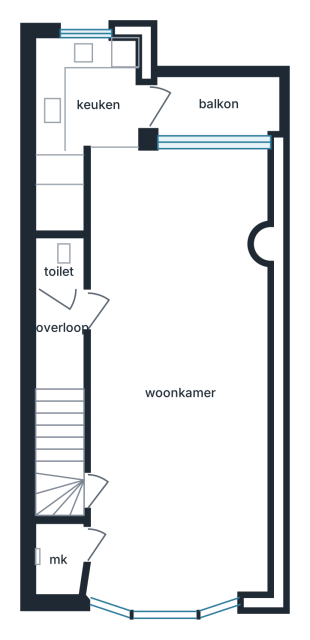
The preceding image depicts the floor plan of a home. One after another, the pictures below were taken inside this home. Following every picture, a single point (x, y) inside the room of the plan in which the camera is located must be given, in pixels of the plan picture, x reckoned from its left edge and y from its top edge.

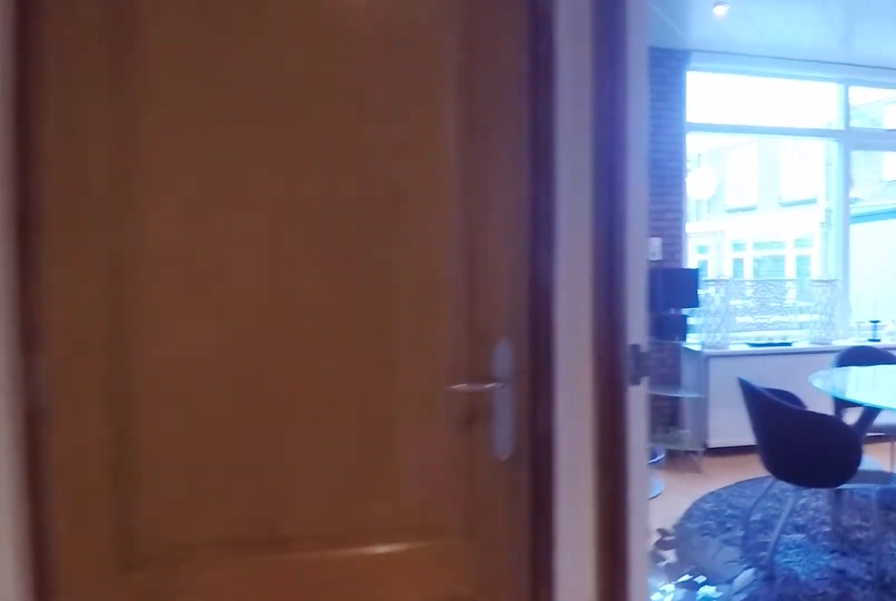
(59, 338)
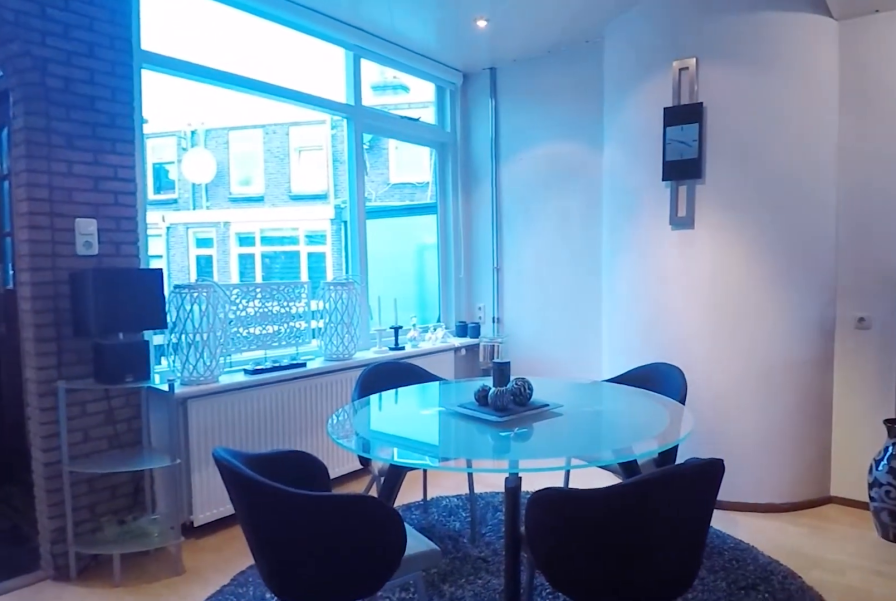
(171, 382)
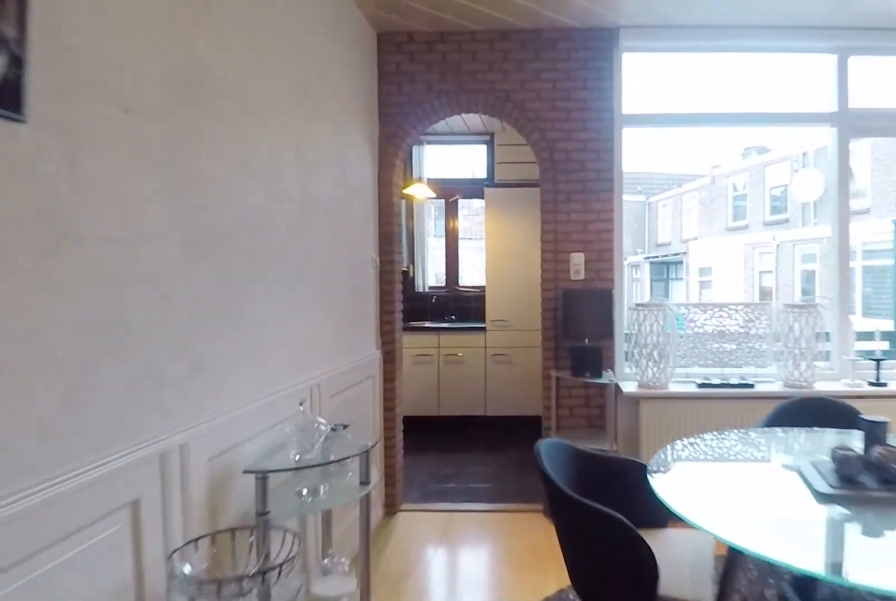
(171, 382)
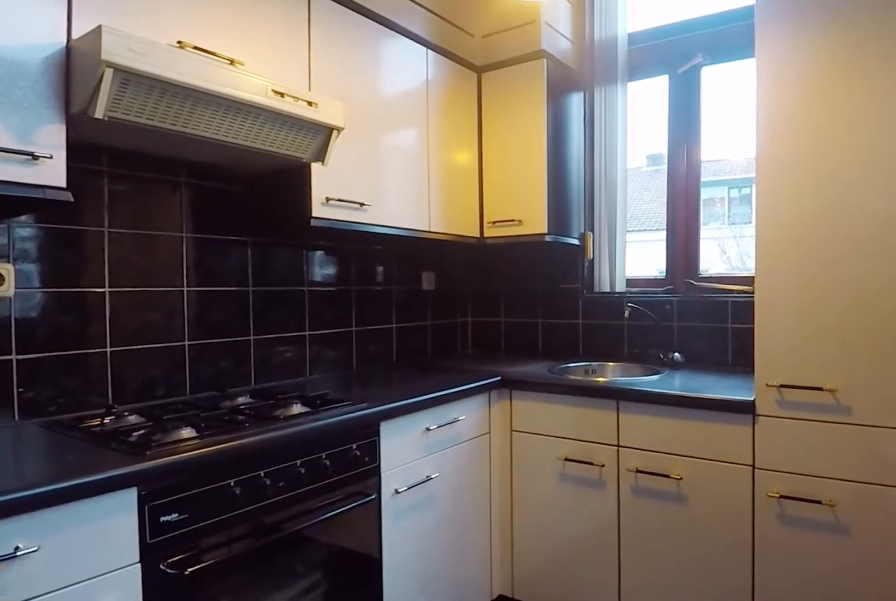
(81, 117)
